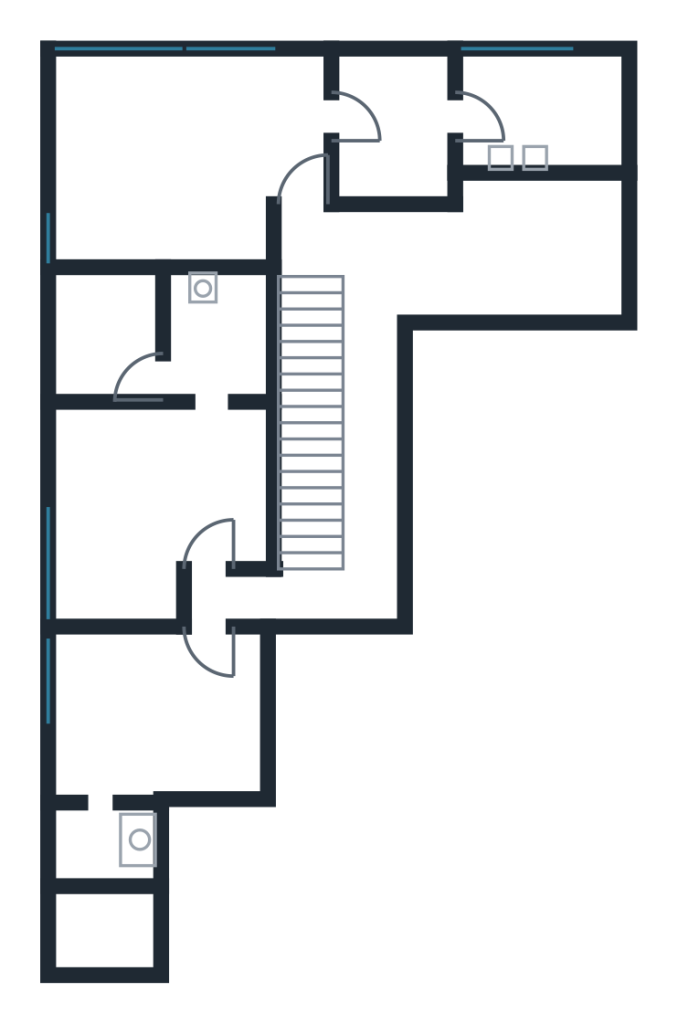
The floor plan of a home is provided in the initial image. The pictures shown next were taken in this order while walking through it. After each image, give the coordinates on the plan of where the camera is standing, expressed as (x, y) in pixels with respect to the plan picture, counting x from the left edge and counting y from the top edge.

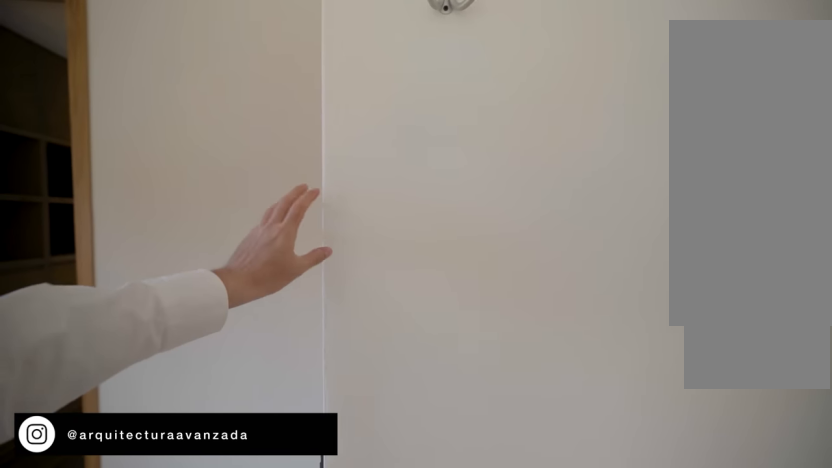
(222, 200)
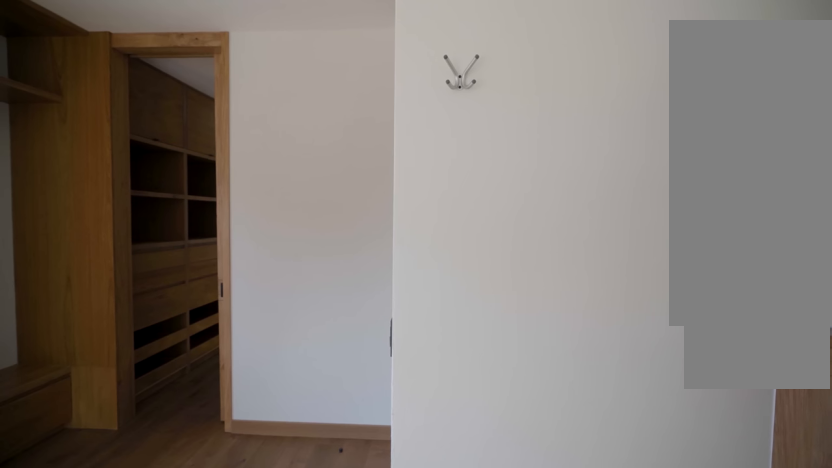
(182, 209)
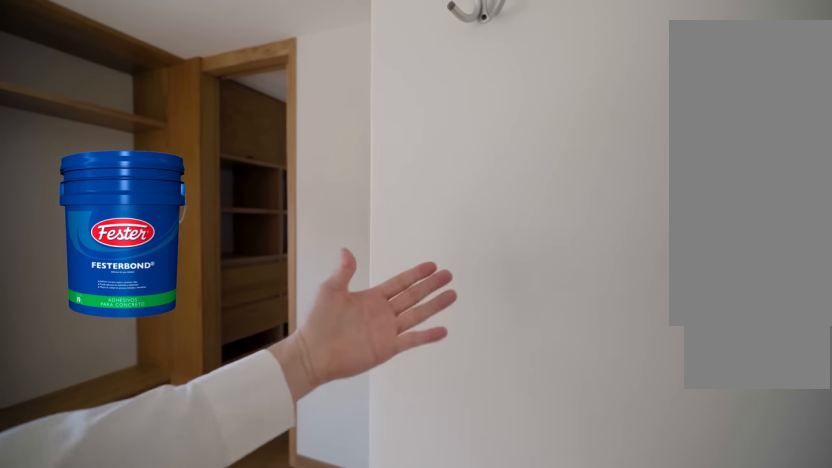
(206, 224)
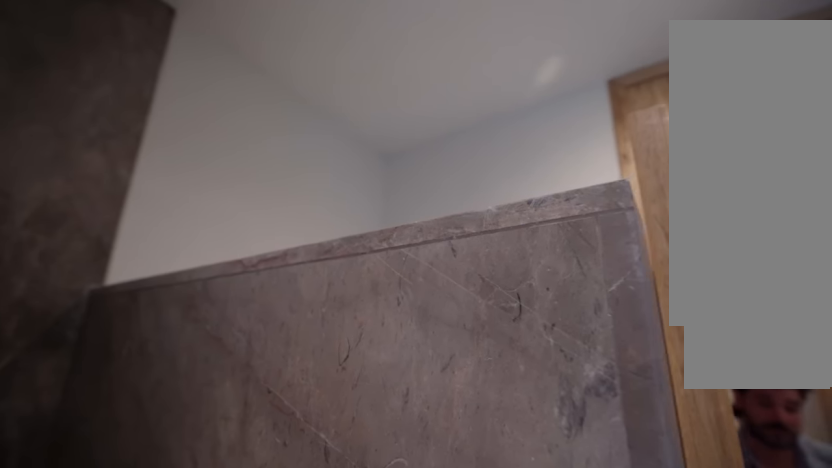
(82, 360)
